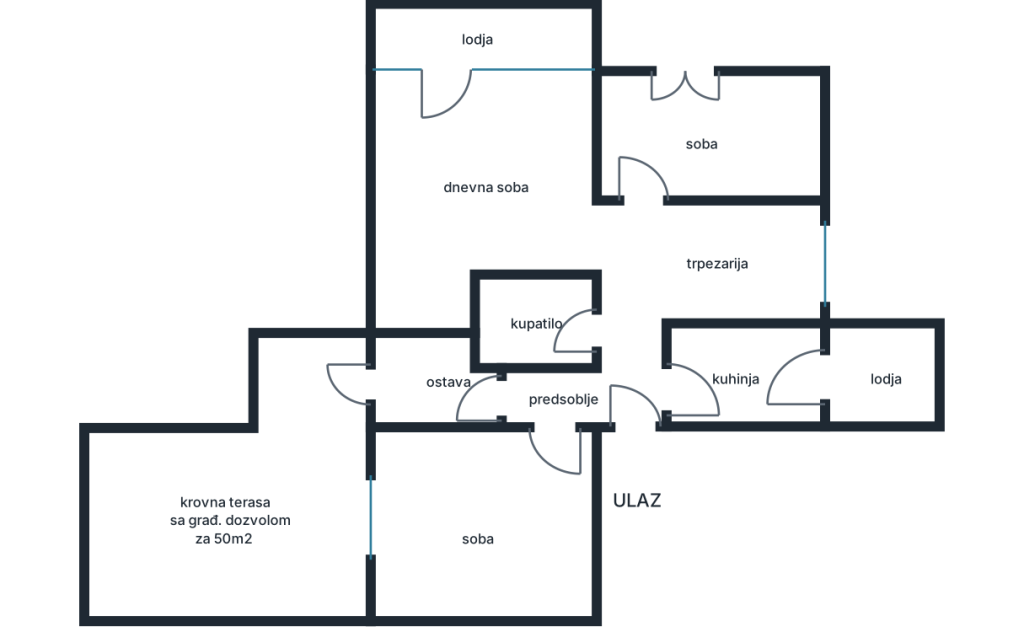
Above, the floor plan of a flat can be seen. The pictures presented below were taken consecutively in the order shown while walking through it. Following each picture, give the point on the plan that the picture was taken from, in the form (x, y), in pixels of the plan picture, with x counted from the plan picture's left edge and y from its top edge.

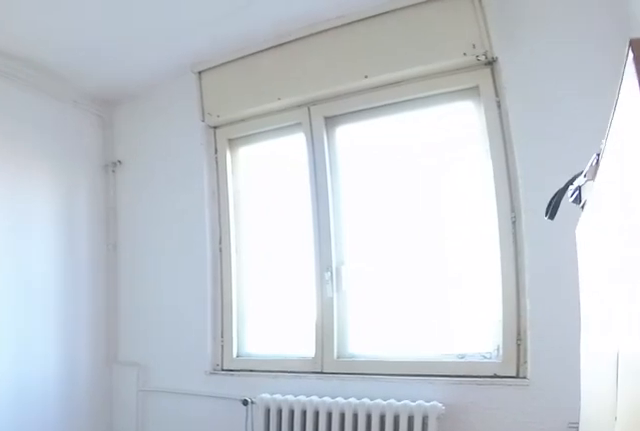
(562, 444)
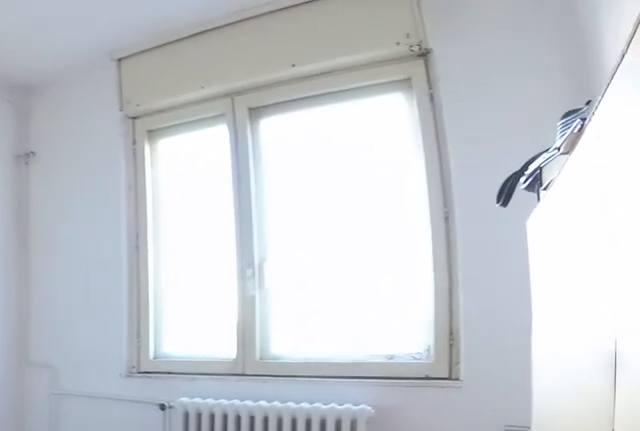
(557, 449)
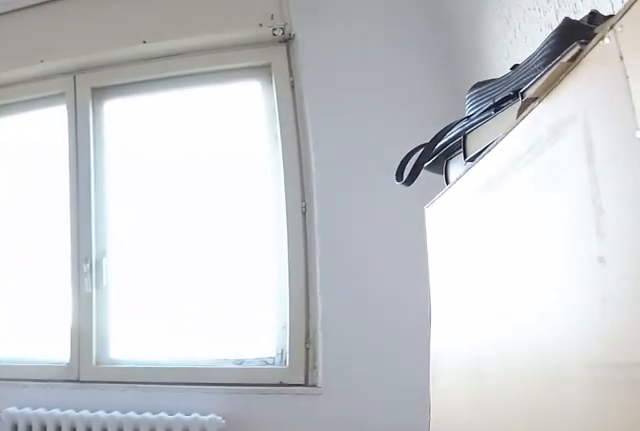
(536, 456)
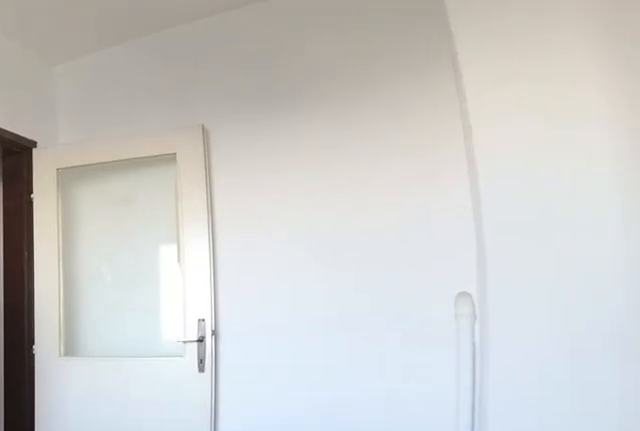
(479, 533)
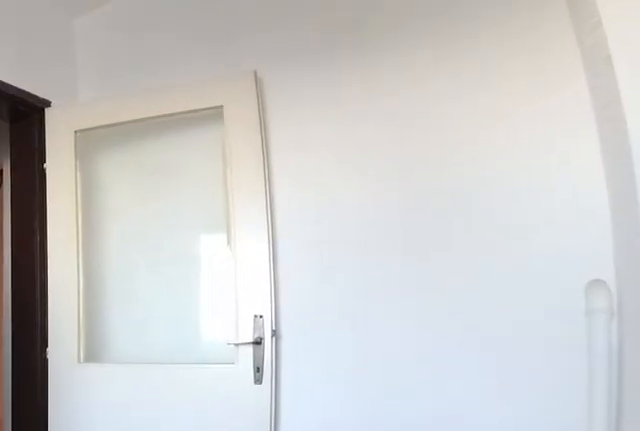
(500, 518)
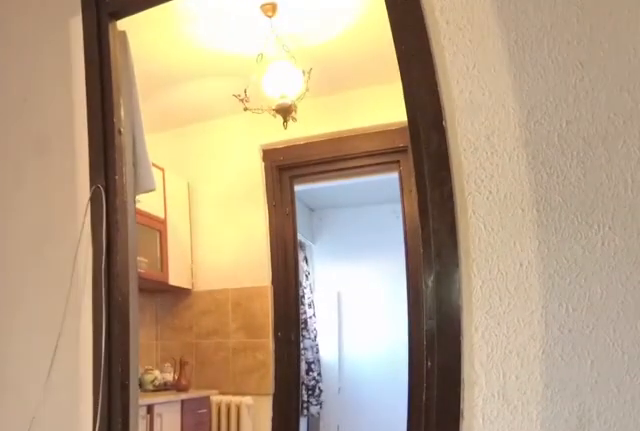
(577, 400)
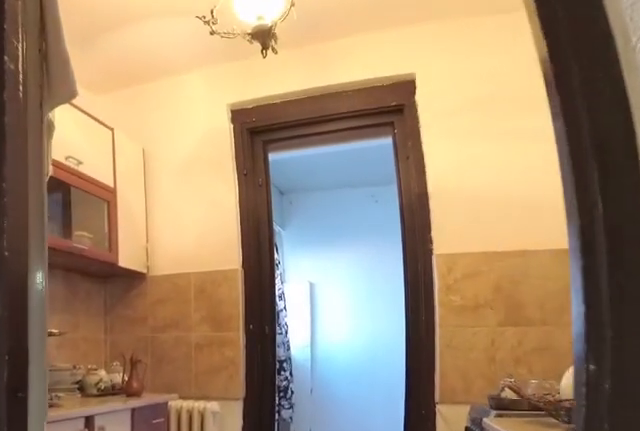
(628, 400)
